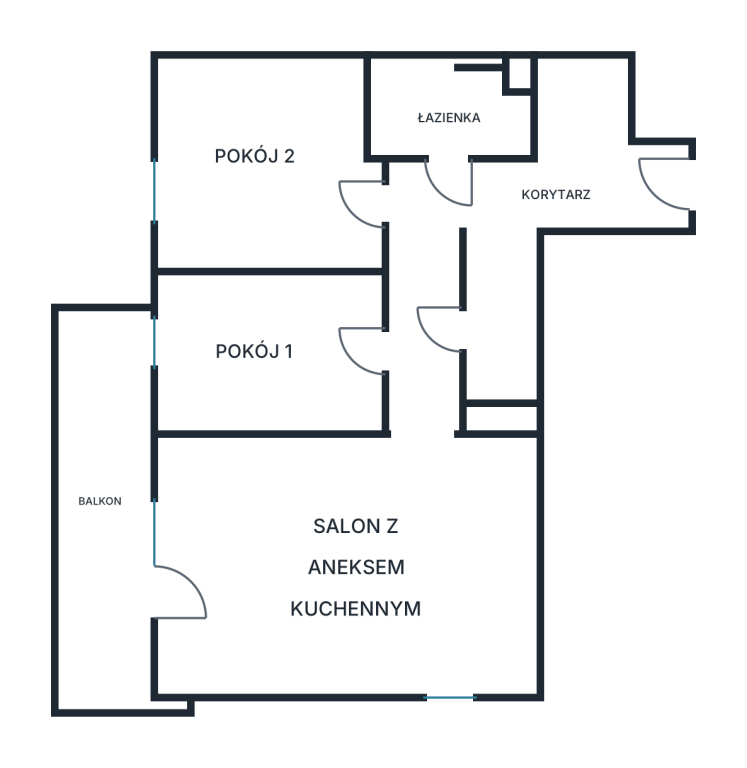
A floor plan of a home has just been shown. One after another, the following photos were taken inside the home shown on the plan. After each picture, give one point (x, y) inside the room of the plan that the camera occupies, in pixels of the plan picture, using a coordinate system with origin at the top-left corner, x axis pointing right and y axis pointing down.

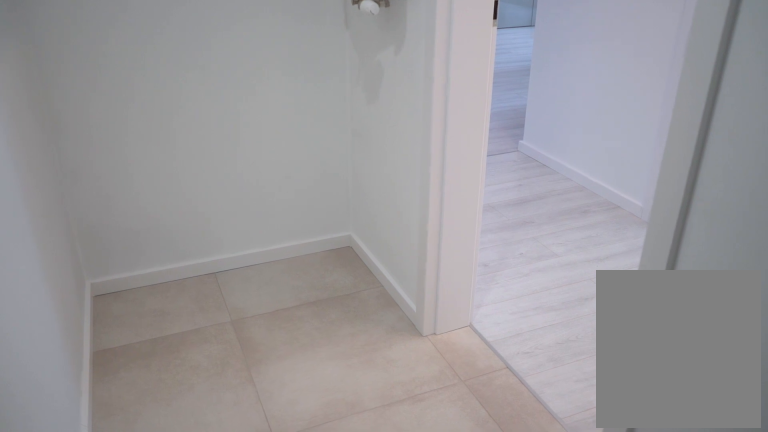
(499, 316)
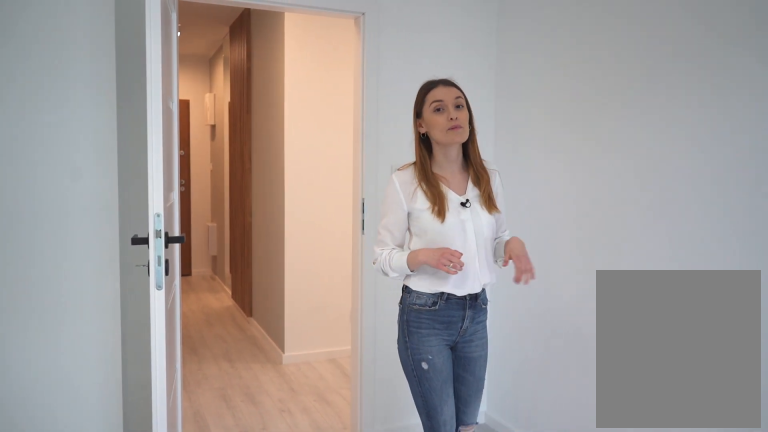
(262, 166)
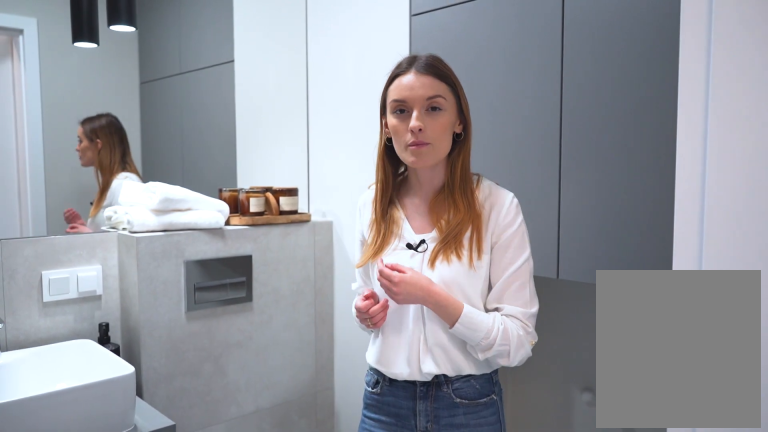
(445, 114)
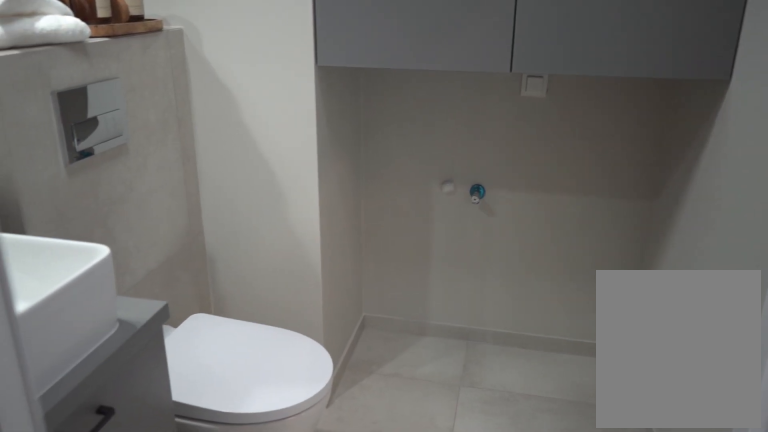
(446, 114)
